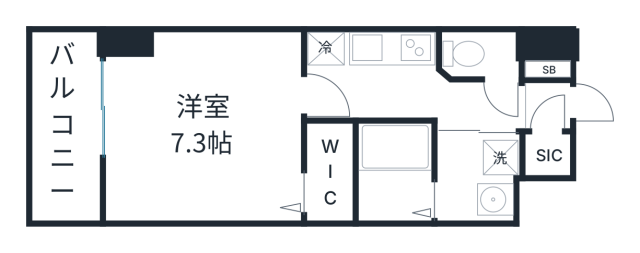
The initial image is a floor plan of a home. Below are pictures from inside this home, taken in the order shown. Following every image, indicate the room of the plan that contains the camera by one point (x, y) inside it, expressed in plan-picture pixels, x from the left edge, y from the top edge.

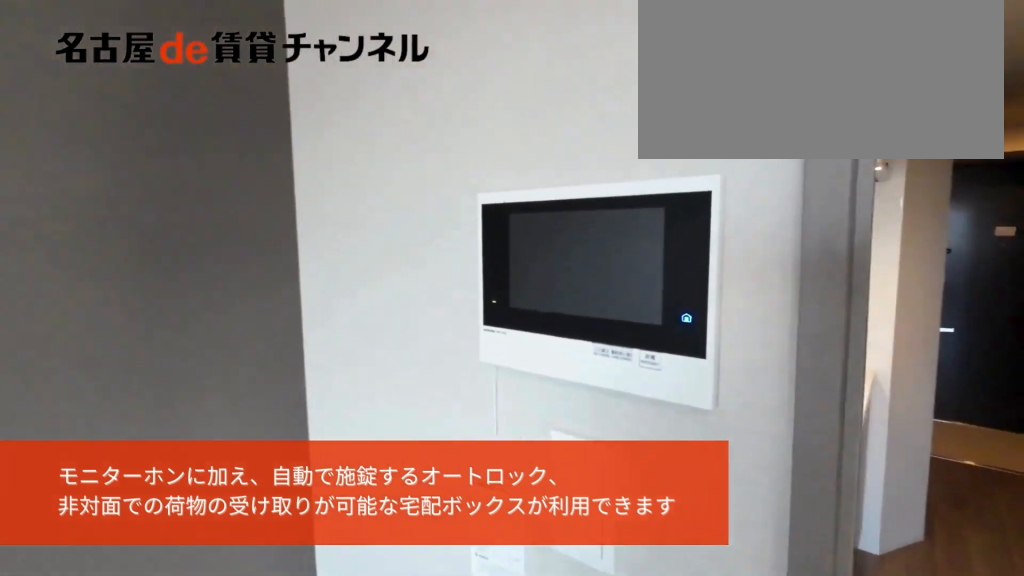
(205, 129)
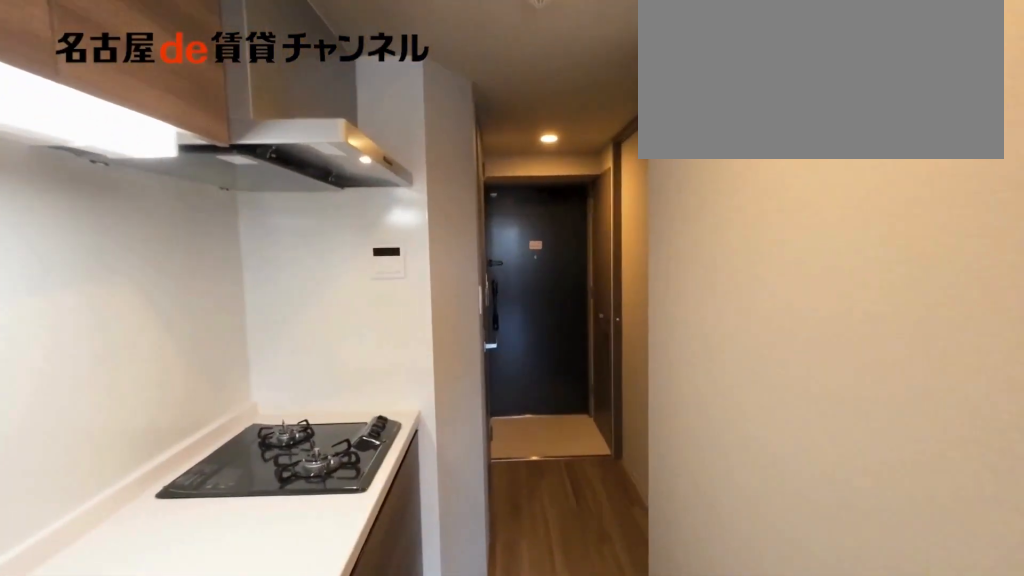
(411, 96)
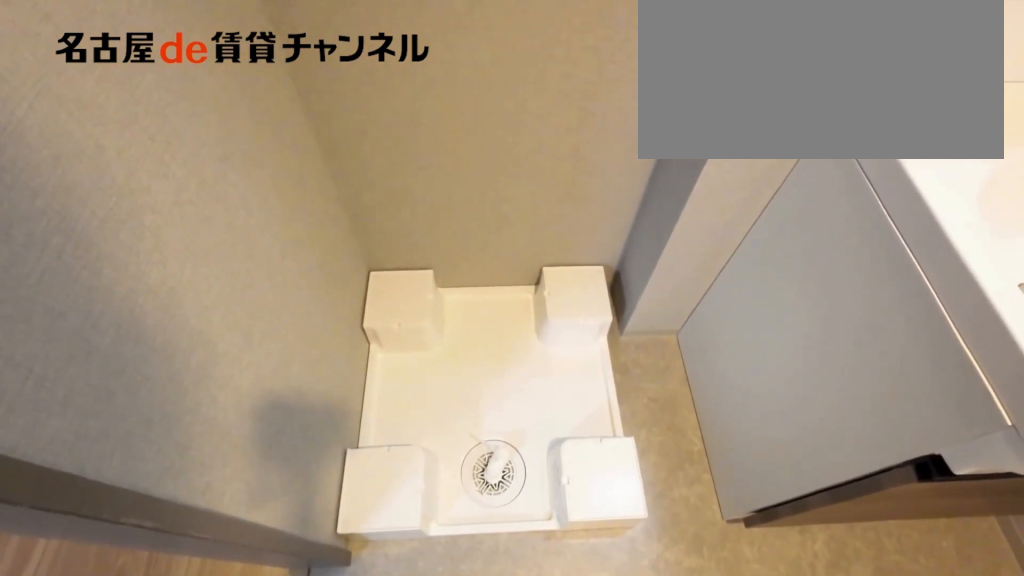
(478, 178)
